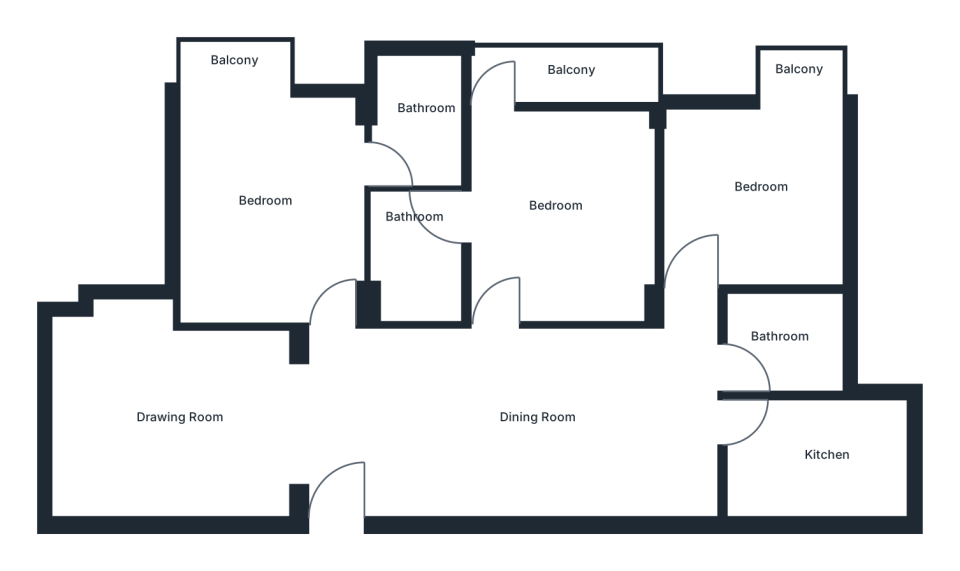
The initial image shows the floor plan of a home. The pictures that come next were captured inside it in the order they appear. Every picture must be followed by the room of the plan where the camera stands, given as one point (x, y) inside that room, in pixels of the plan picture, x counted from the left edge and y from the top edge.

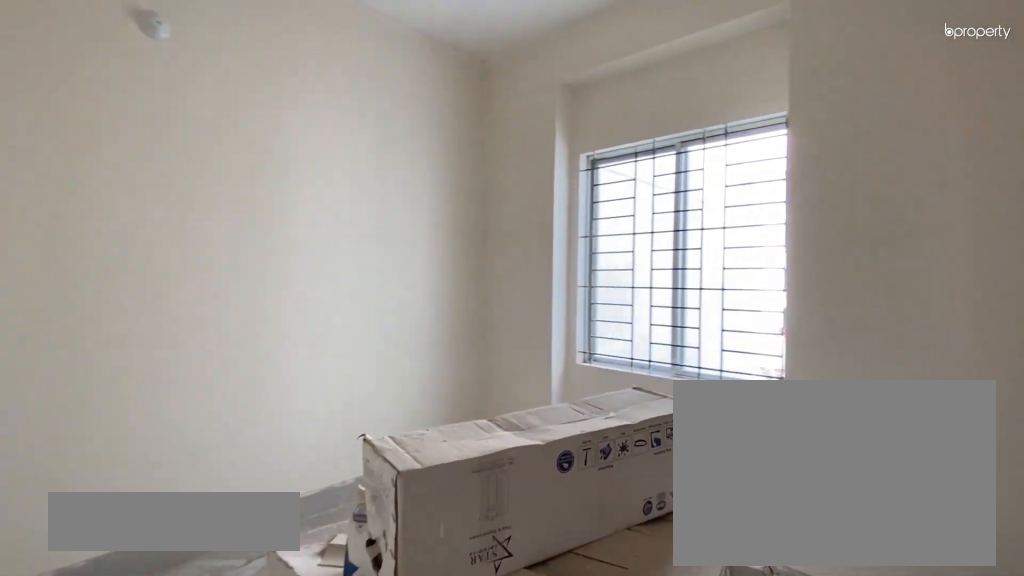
(178, 426)
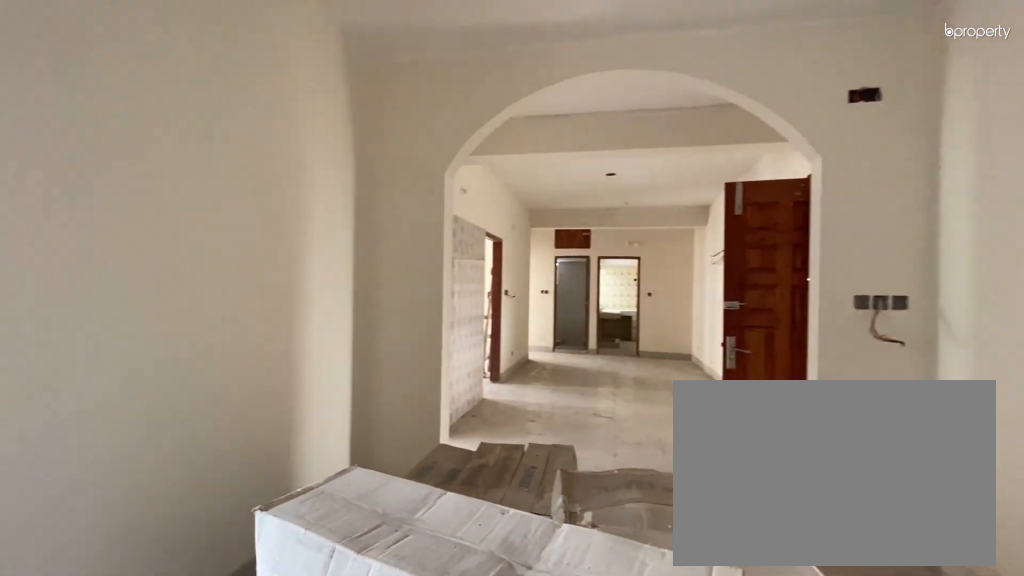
(178, 426)
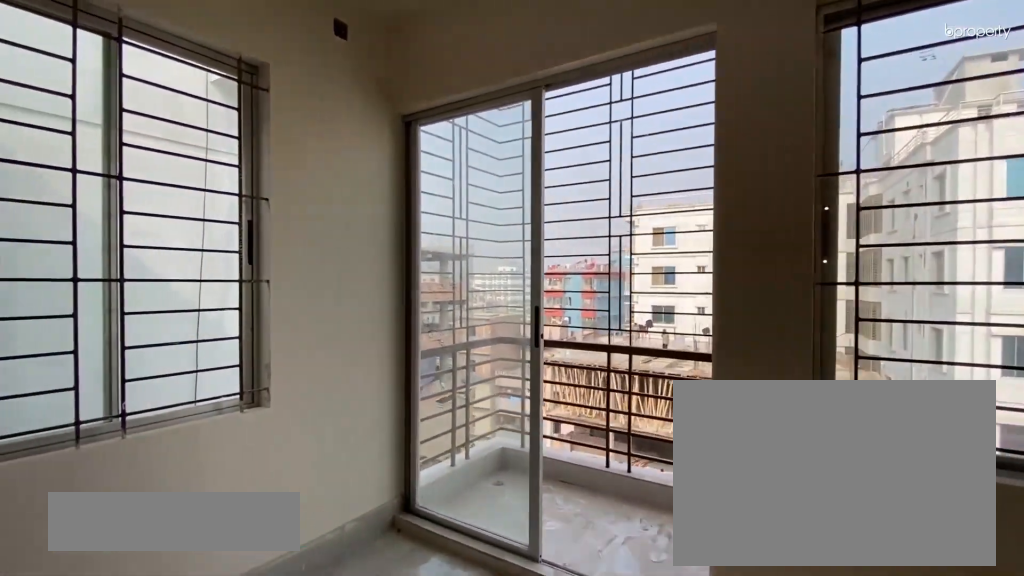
(263, 197)
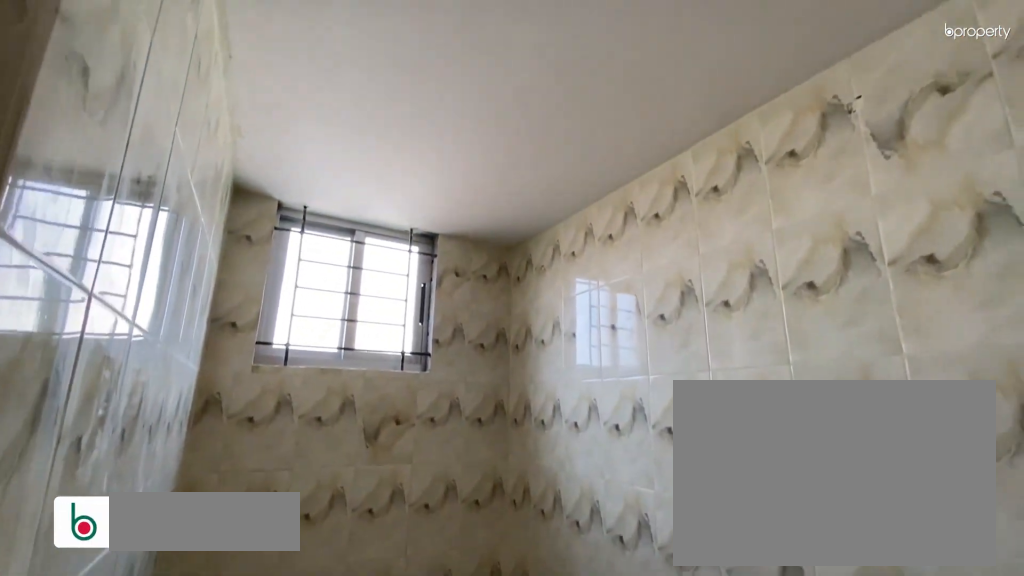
(417, 125)
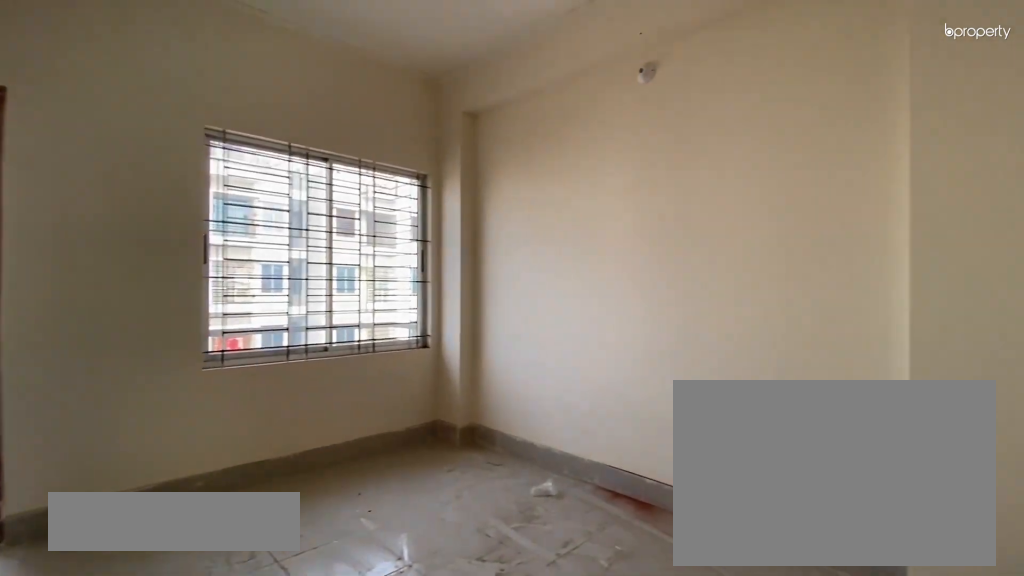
(549, 223)
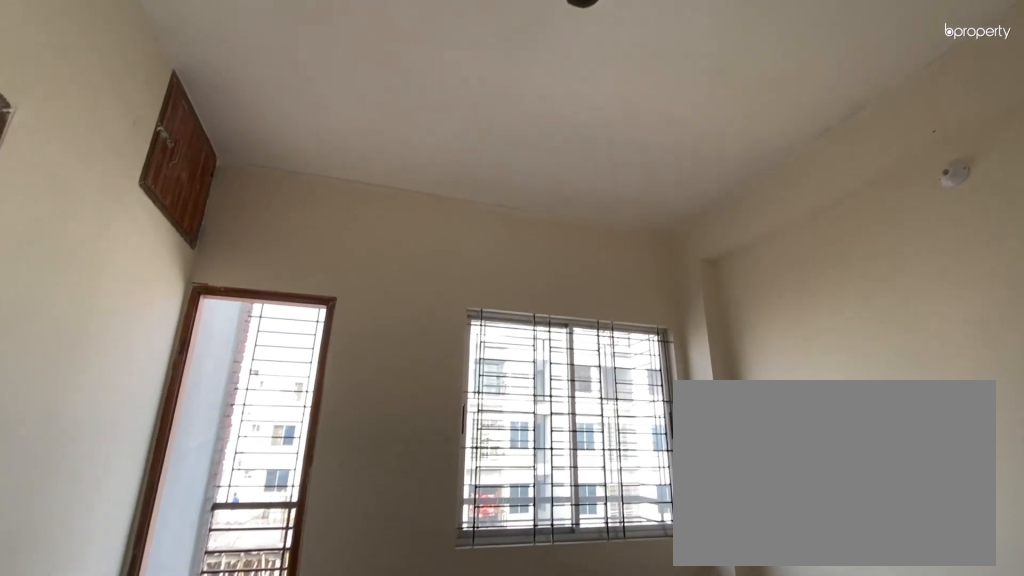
(549, 223)
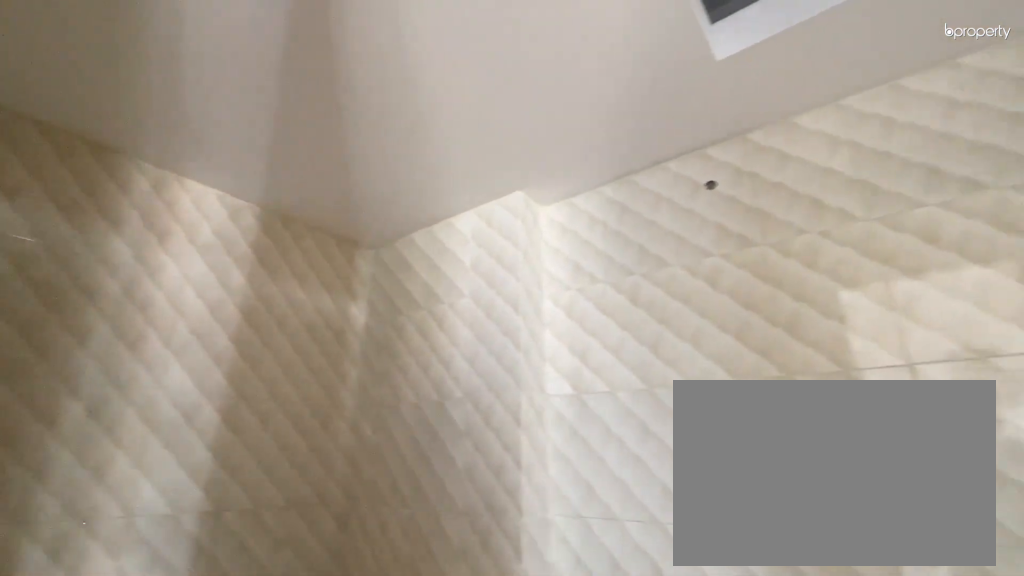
(416, 256)
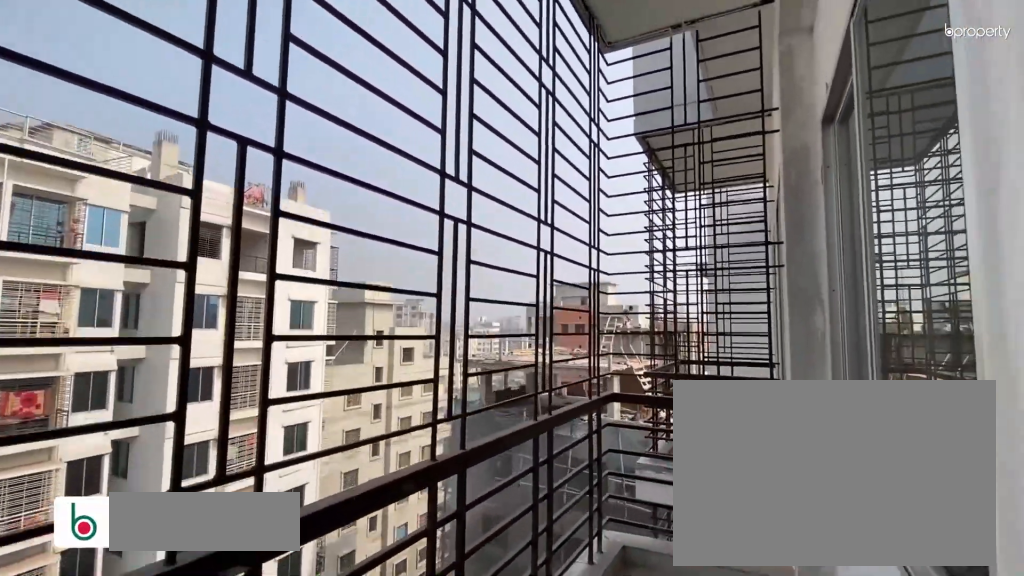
(555, 74)
